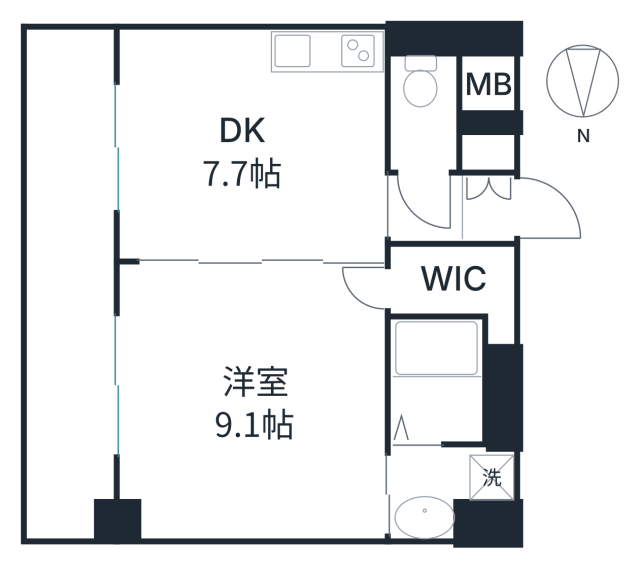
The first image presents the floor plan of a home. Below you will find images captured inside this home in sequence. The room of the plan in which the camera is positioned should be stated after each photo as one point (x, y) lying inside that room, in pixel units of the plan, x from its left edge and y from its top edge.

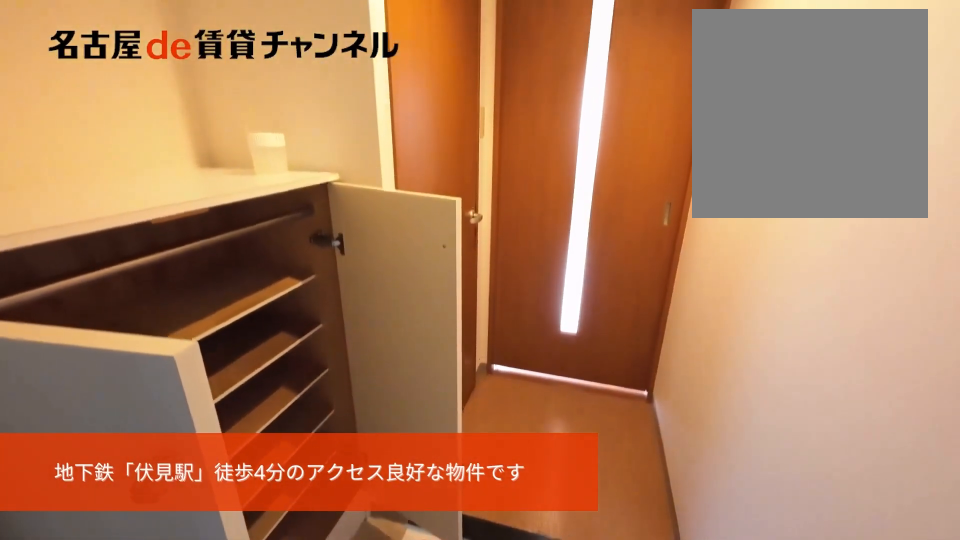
(455, 197)
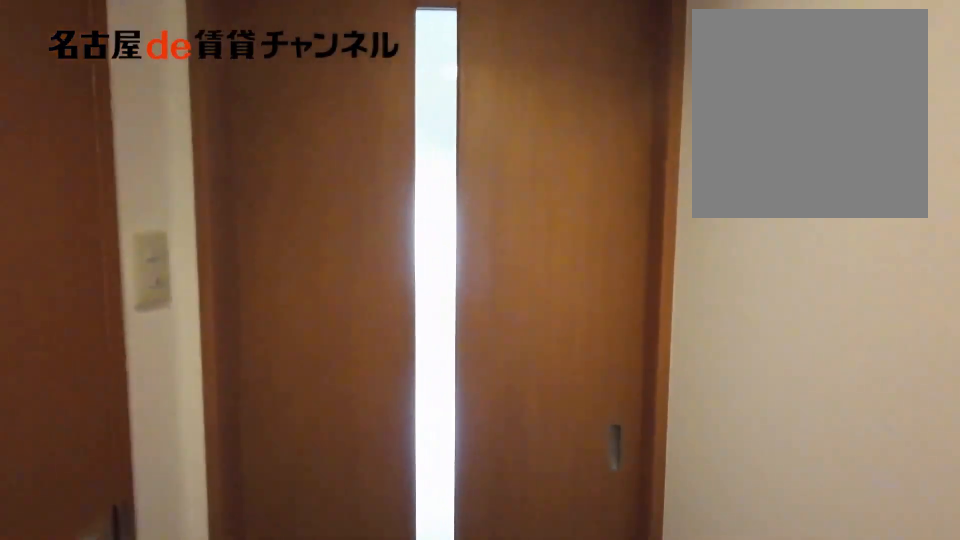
(455, 197)
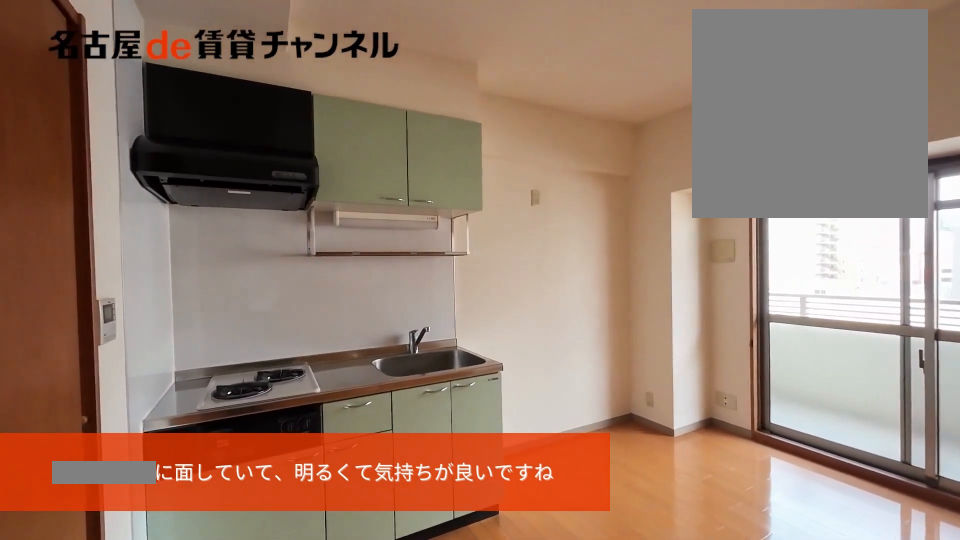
(249, 145)
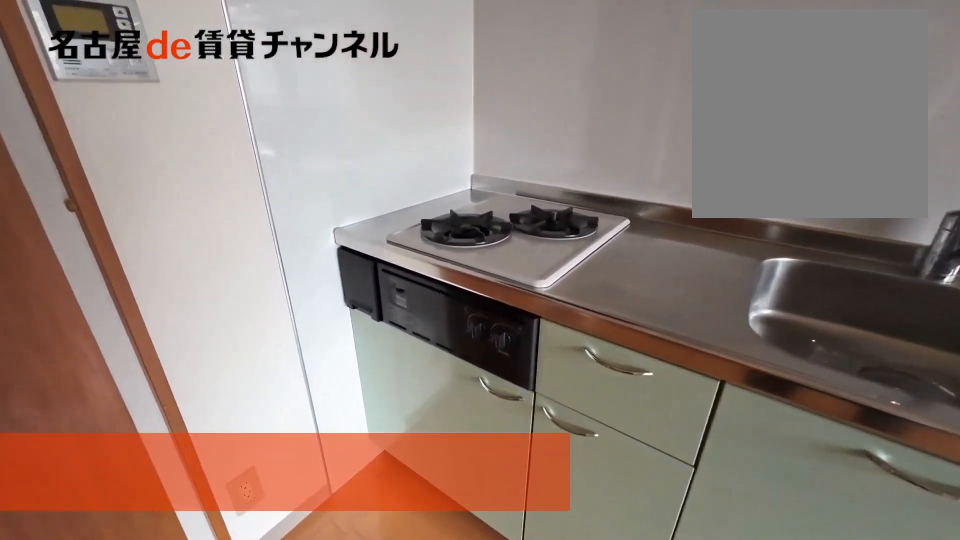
(327, 53)
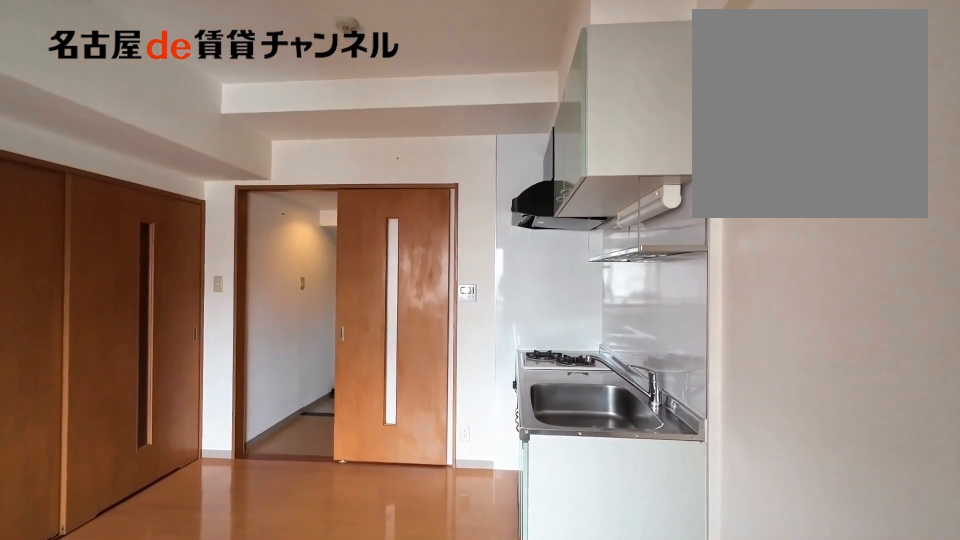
(252, 143)
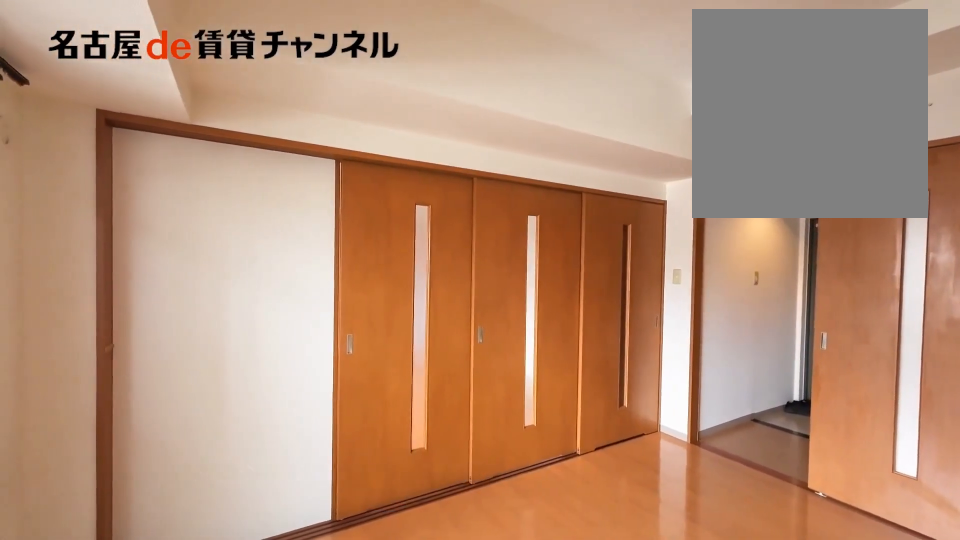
(252, 143)
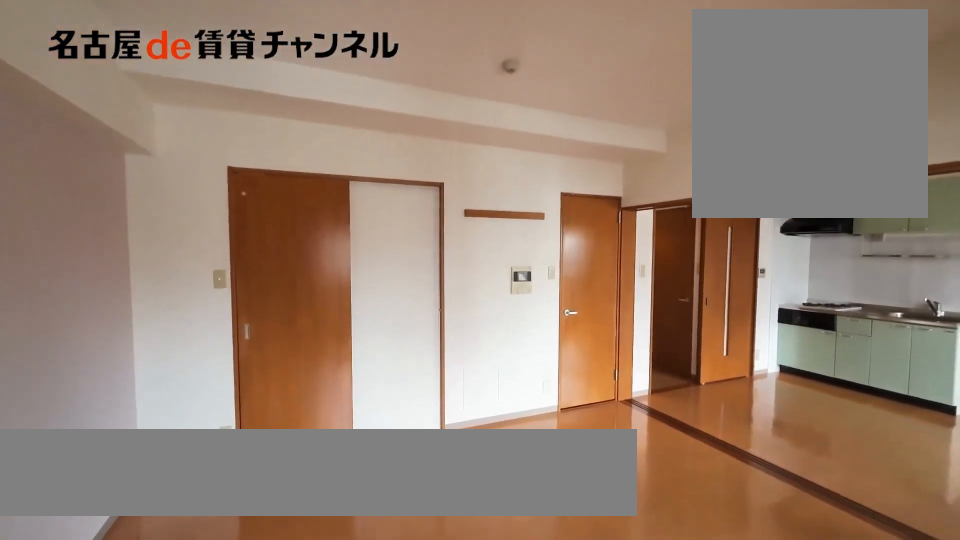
(249, 403)
